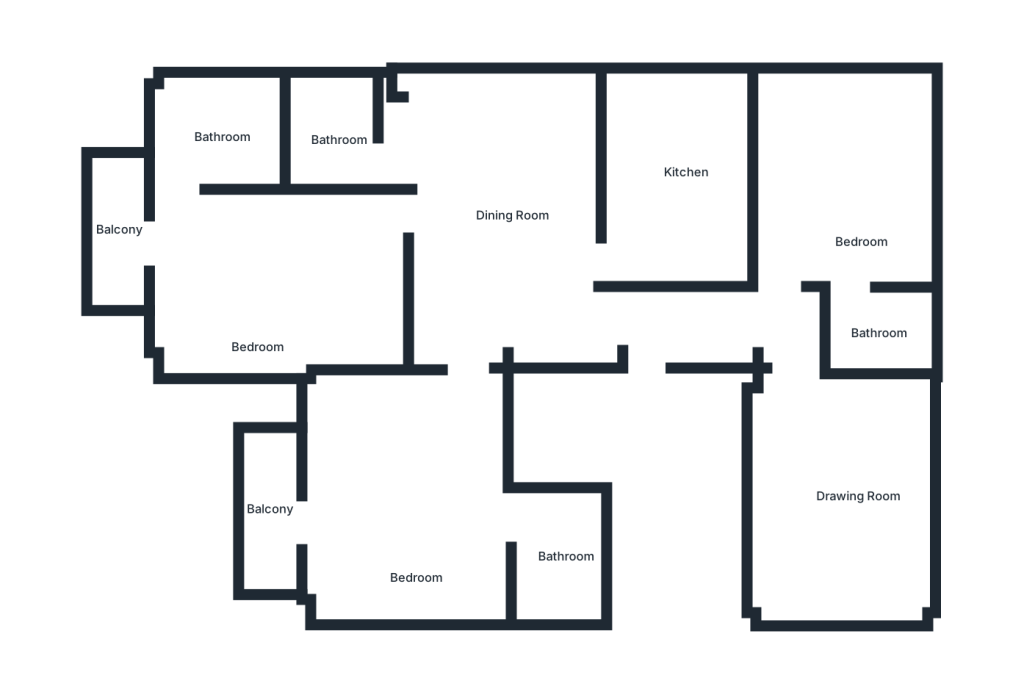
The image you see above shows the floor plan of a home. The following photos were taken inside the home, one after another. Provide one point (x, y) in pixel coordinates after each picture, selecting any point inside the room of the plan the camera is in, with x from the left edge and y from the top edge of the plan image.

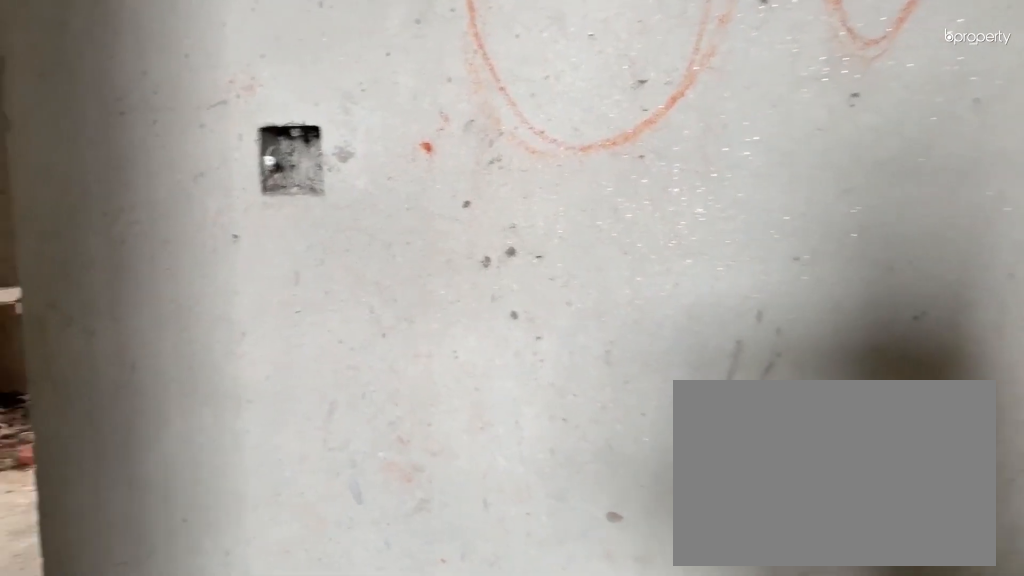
(607, 326)
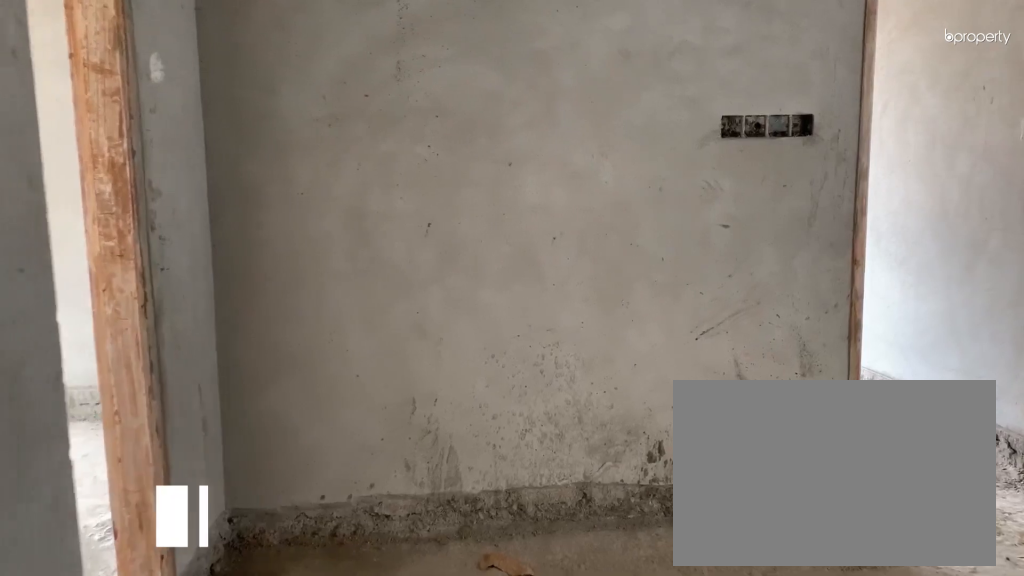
(496, 198)
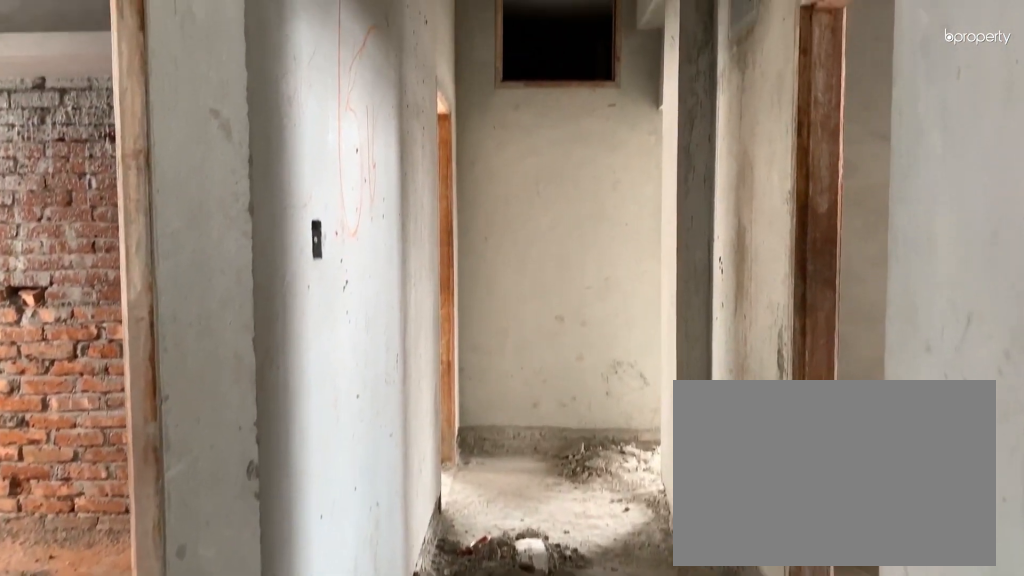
(496, 197)
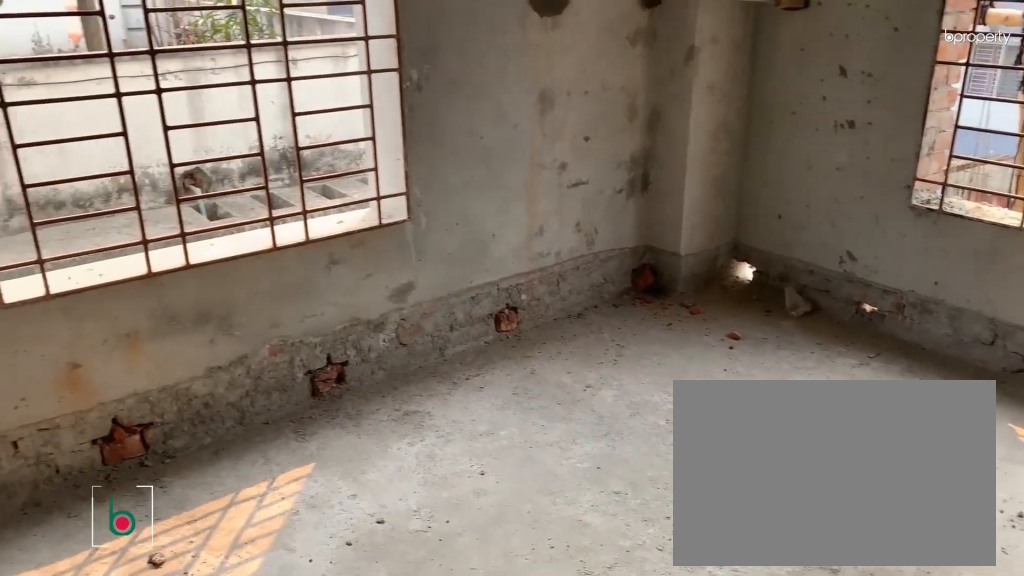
(857, 478)
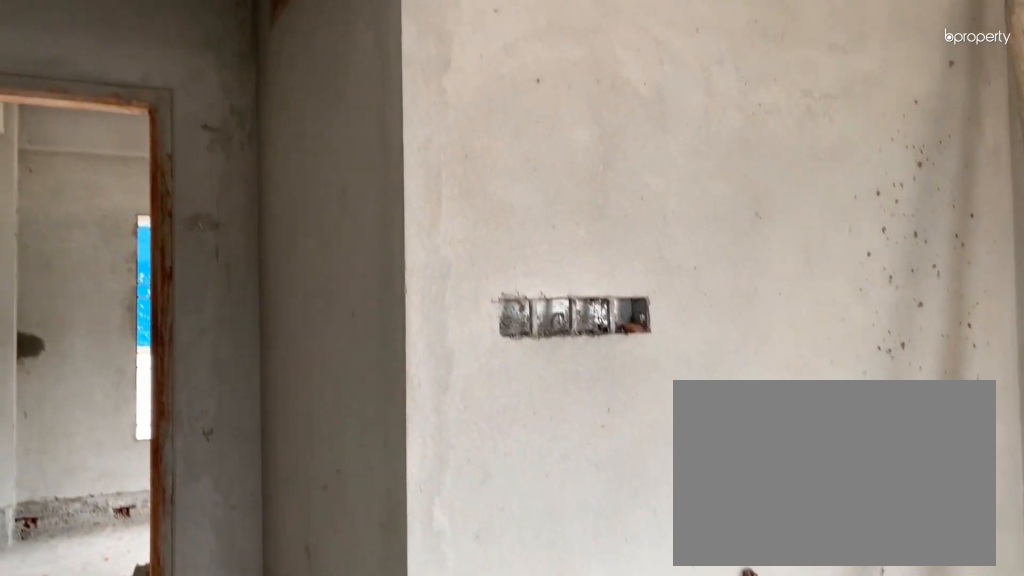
(857, 479)
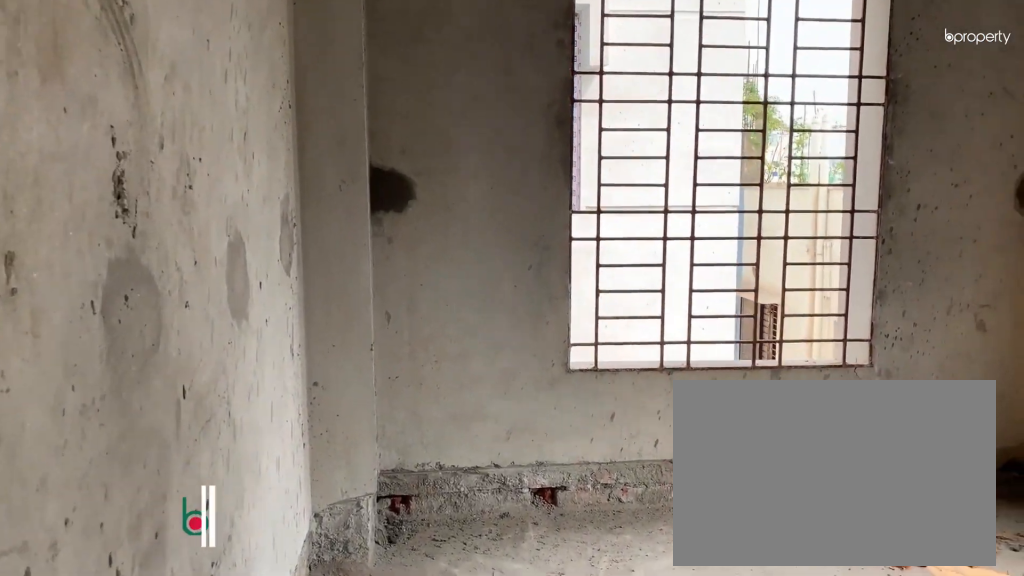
(857, 198)
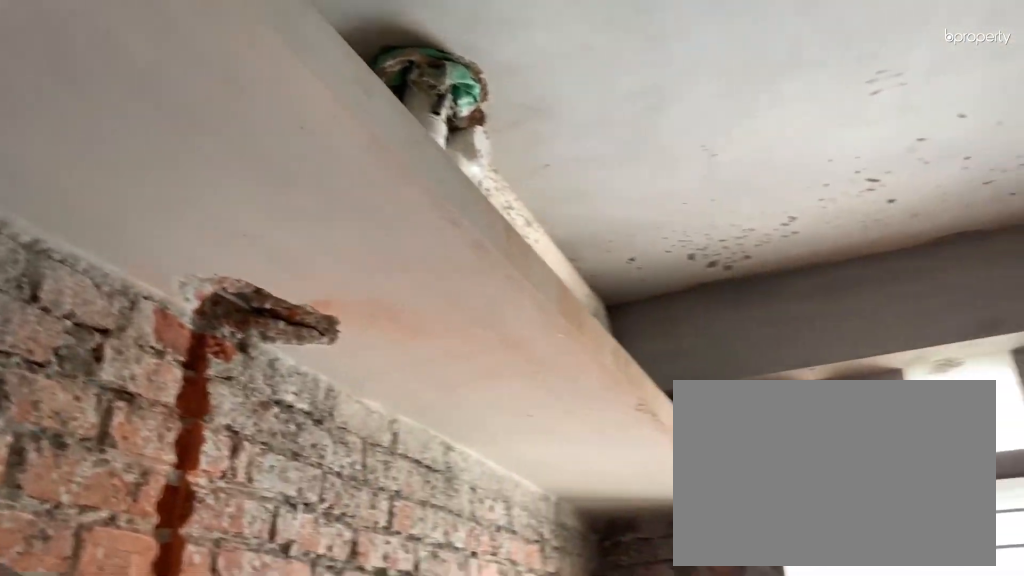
(685, 167)
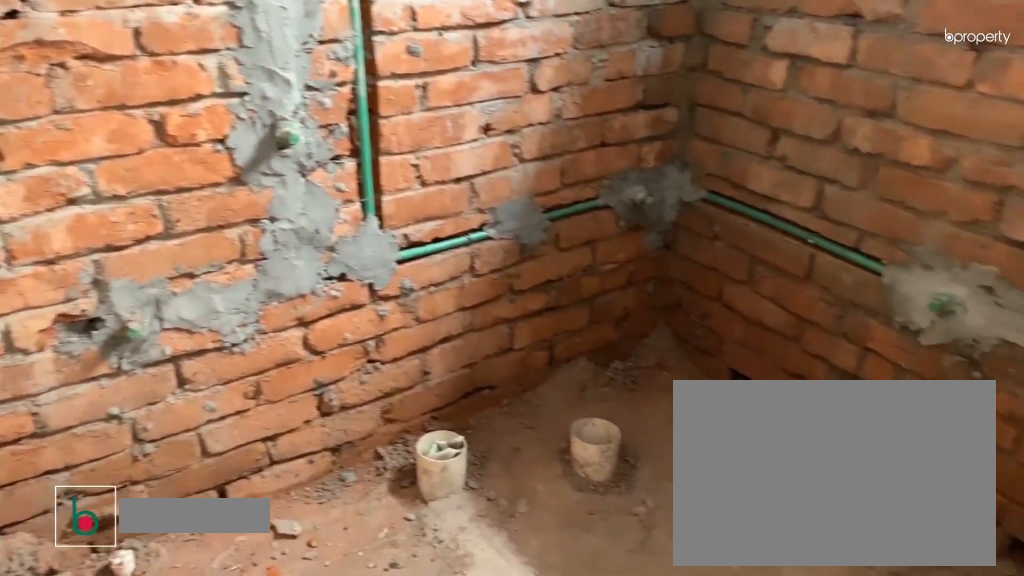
(341, 131)
